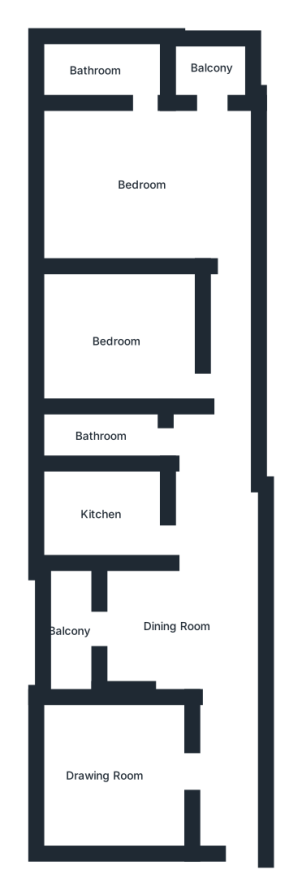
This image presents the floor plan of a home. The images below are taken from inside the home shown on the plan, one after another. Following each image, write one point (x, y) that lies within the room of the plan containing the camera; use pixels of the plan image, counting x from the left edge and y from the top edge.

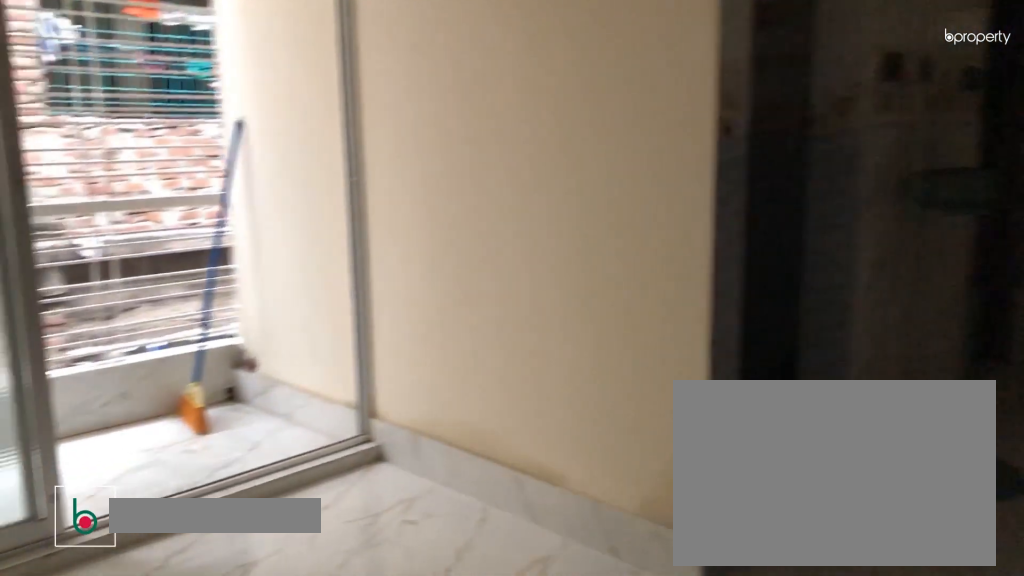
(176, 627)
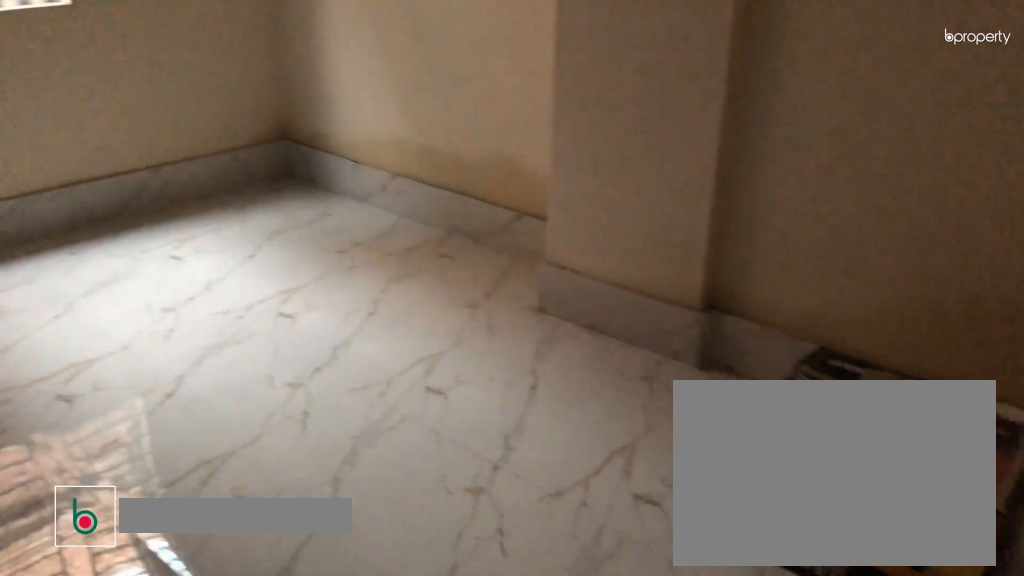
(105, 779)
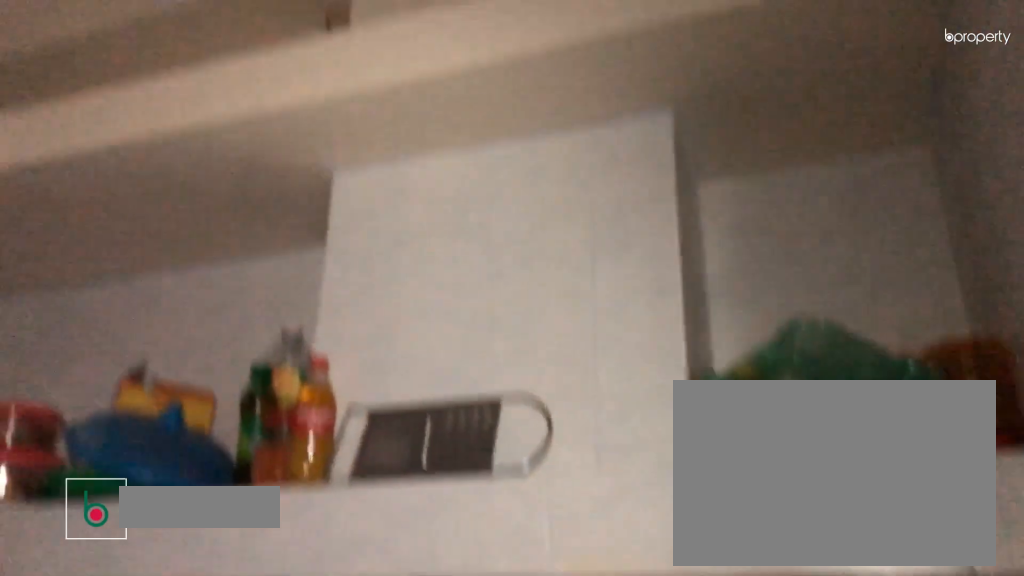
(98, 516)
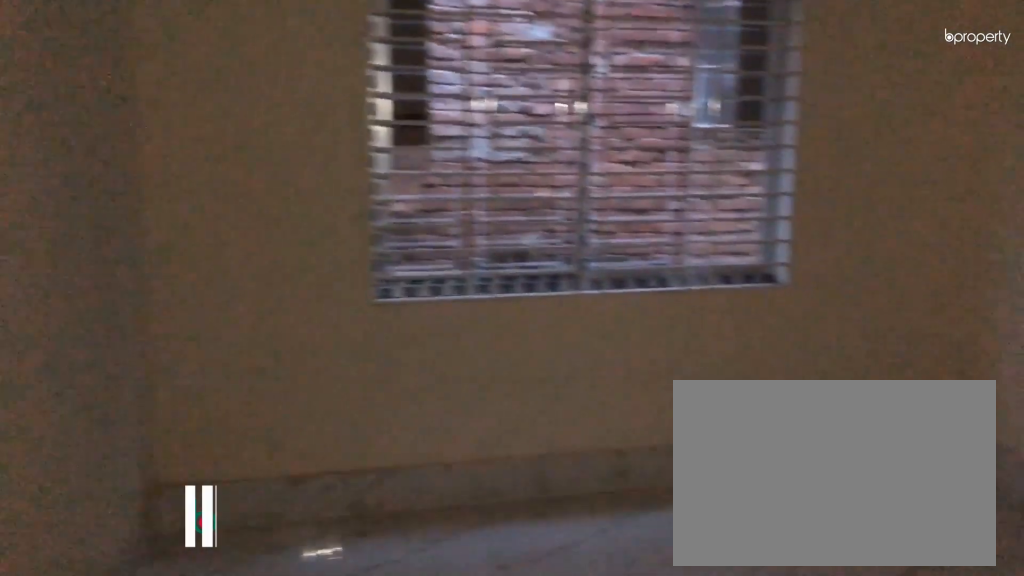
(118, 337)
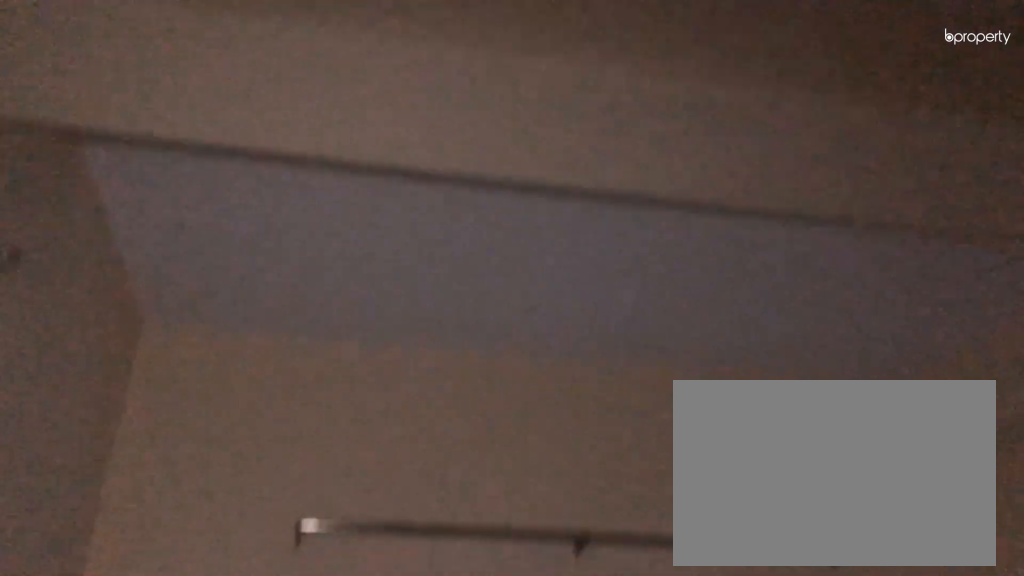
(118, 337)
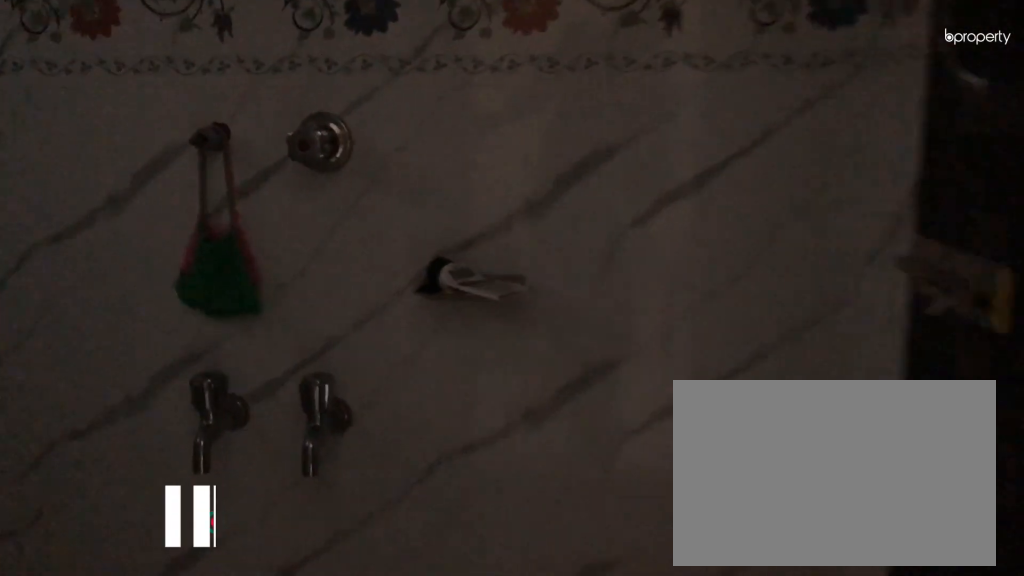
(99, 68)
